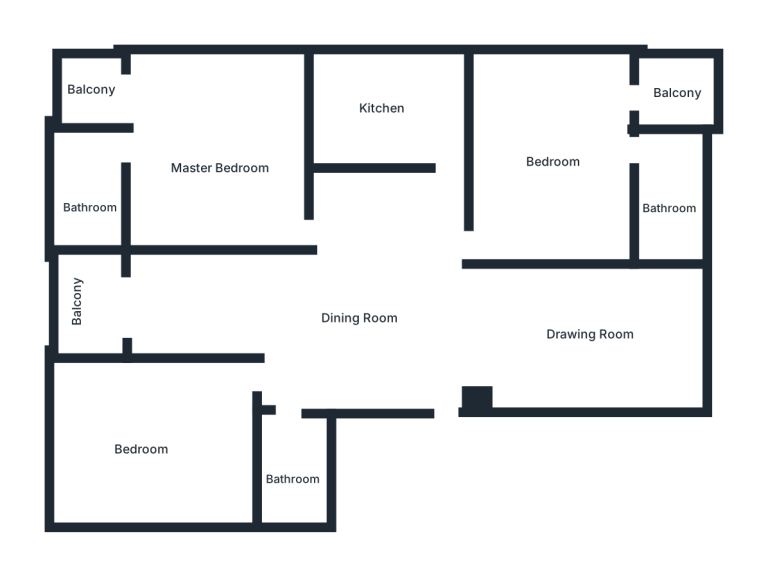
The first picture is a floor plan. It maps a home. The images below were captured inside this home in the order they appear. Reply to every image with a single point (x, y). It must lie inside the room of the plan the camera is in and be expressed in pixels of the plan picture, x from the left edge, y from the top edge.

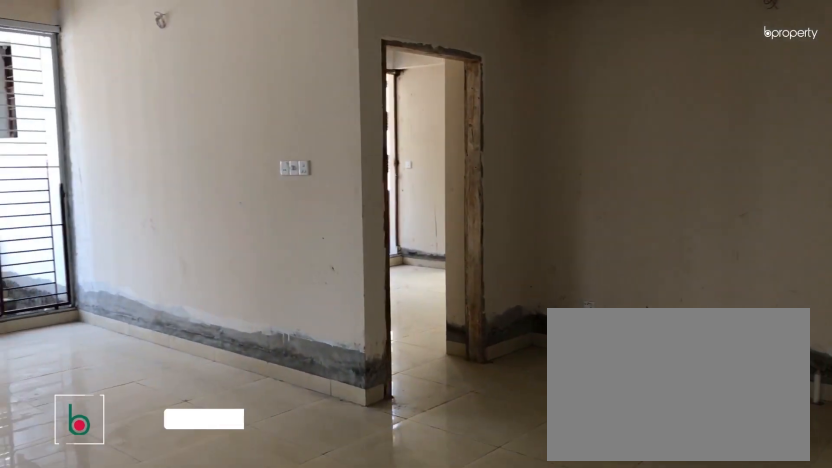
(335, 323)
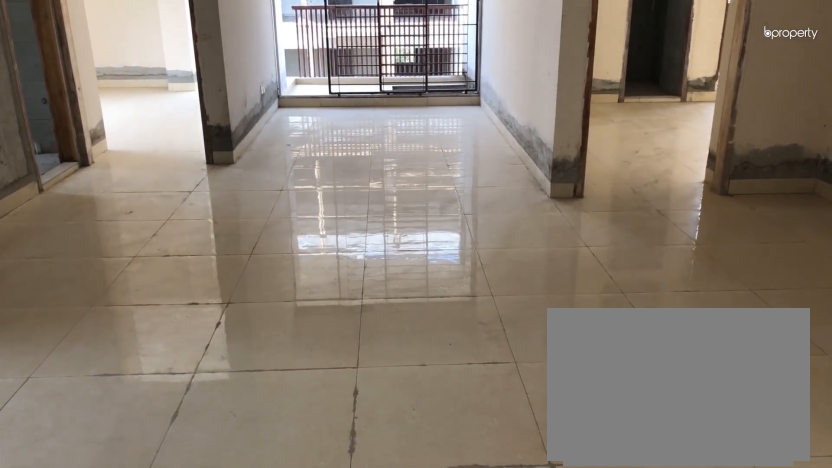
(335, 323)
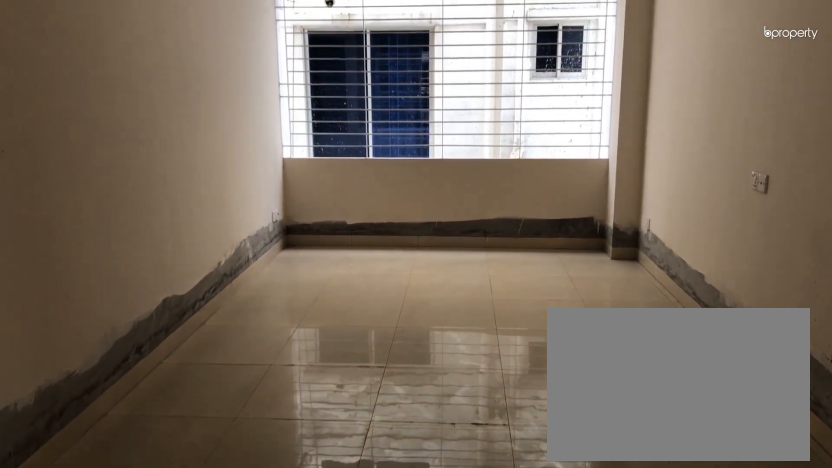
(590, 336)
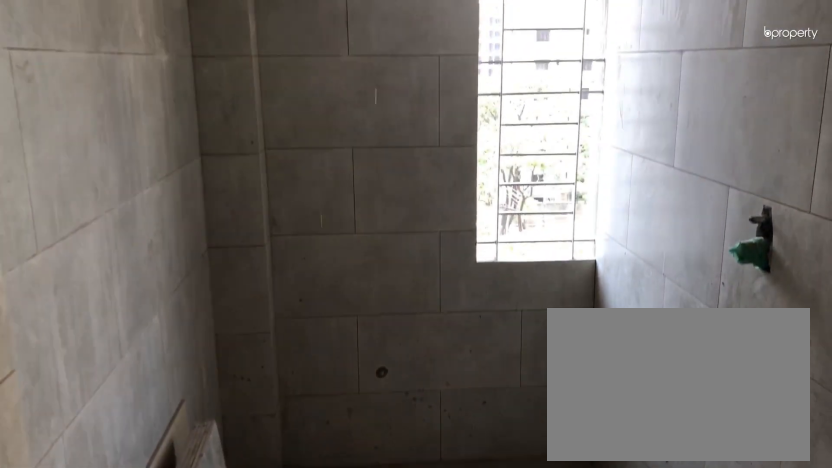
(292, 462)
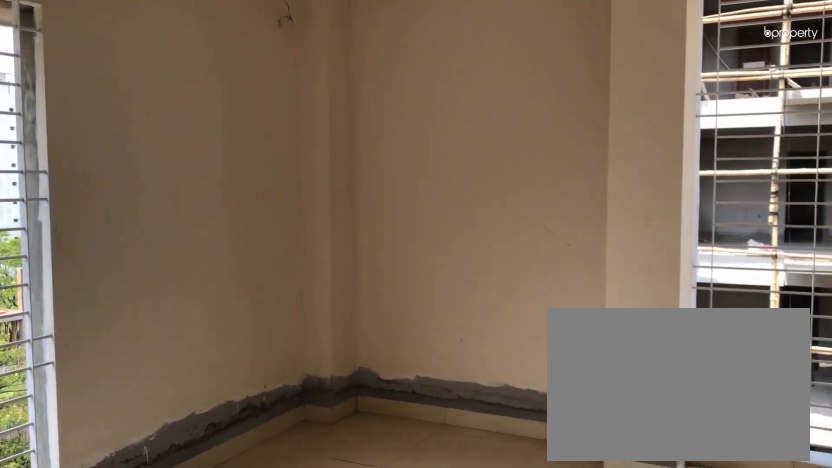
(159, 431)
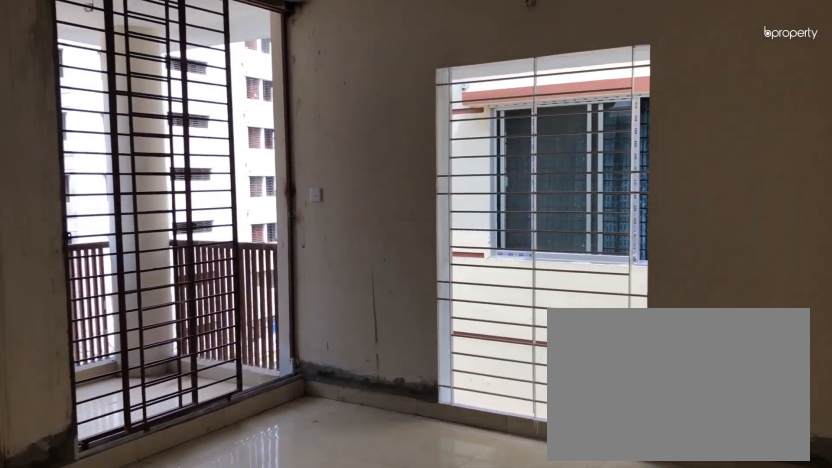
(219, 151)
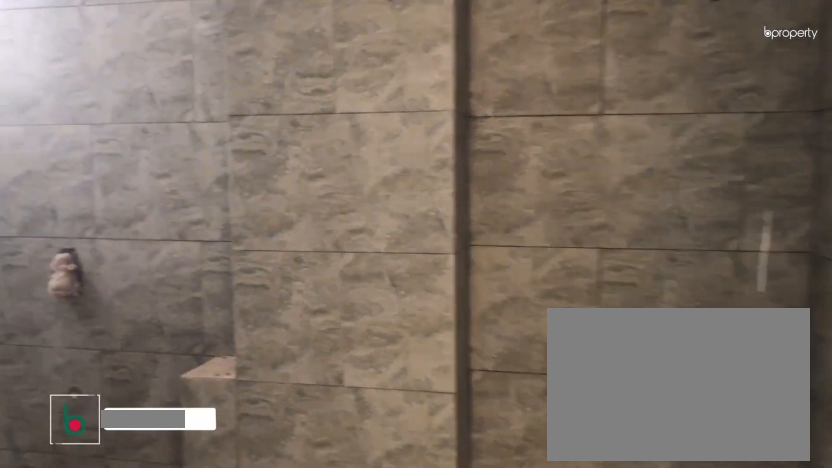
(90, 186)
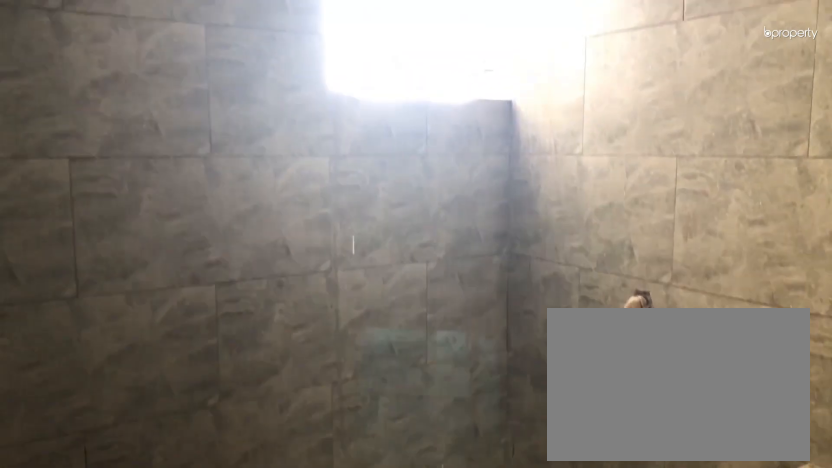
(90, 186)
